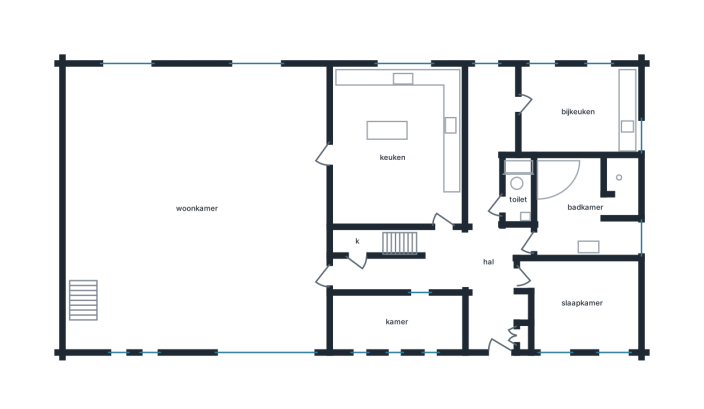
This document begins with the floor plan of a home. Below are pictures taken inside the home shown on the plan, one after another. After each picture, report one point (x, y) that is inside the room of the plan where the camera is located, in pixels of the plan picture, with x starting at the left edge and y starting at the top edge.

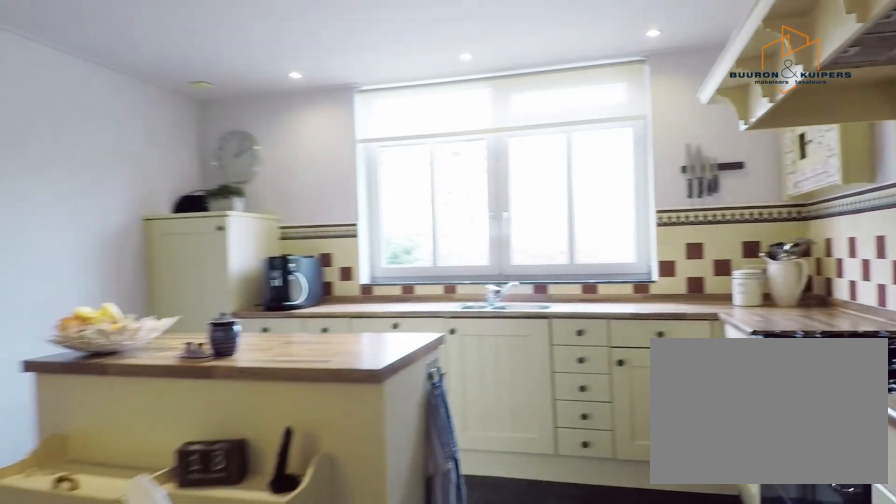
(394, 148)
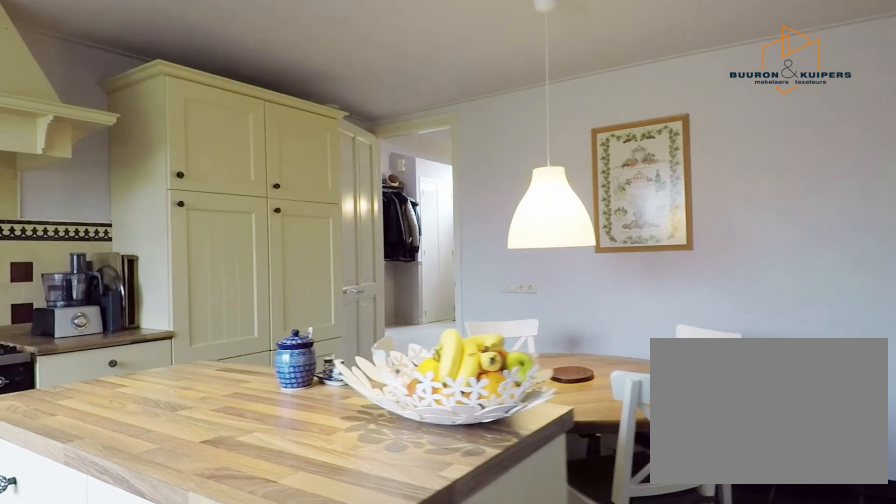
(394, 148)
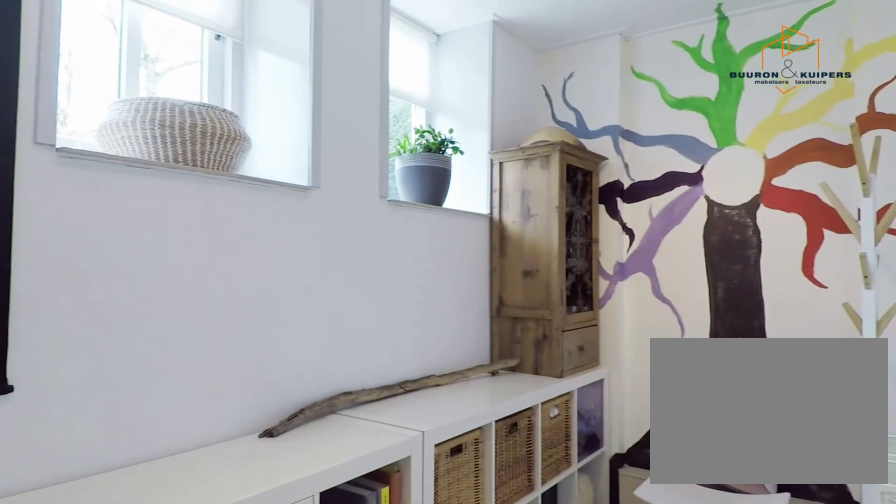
(396, 322)
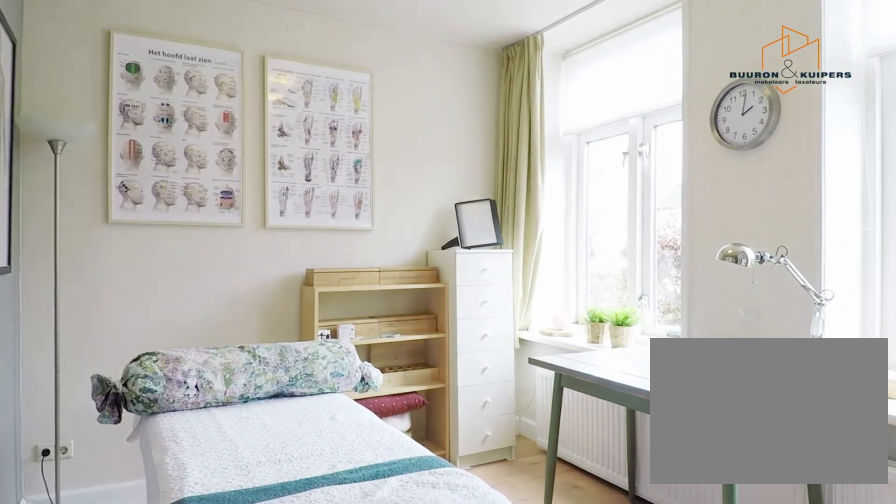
(582, 304)
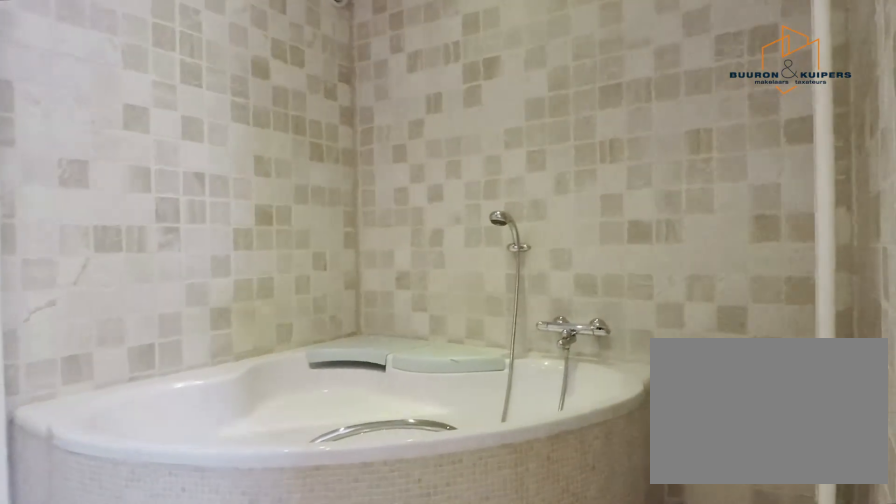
(586, 208)
